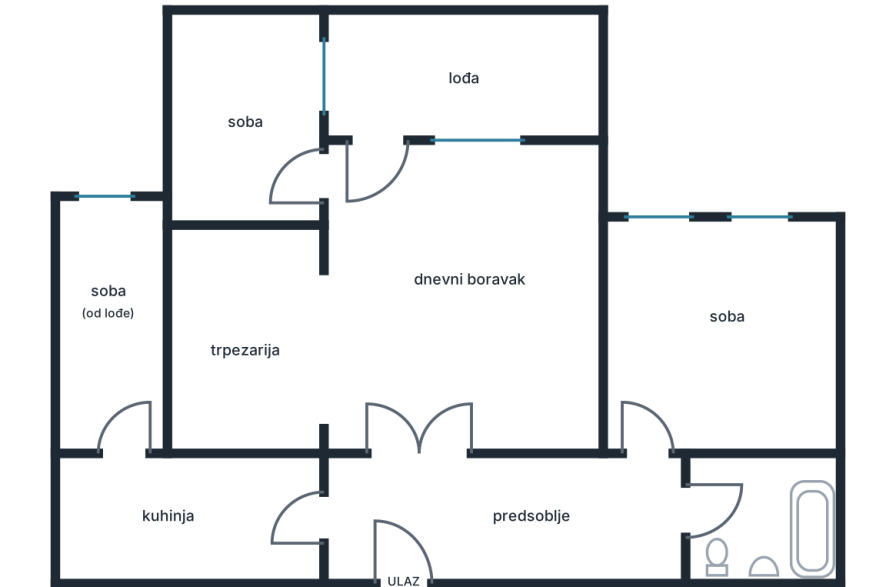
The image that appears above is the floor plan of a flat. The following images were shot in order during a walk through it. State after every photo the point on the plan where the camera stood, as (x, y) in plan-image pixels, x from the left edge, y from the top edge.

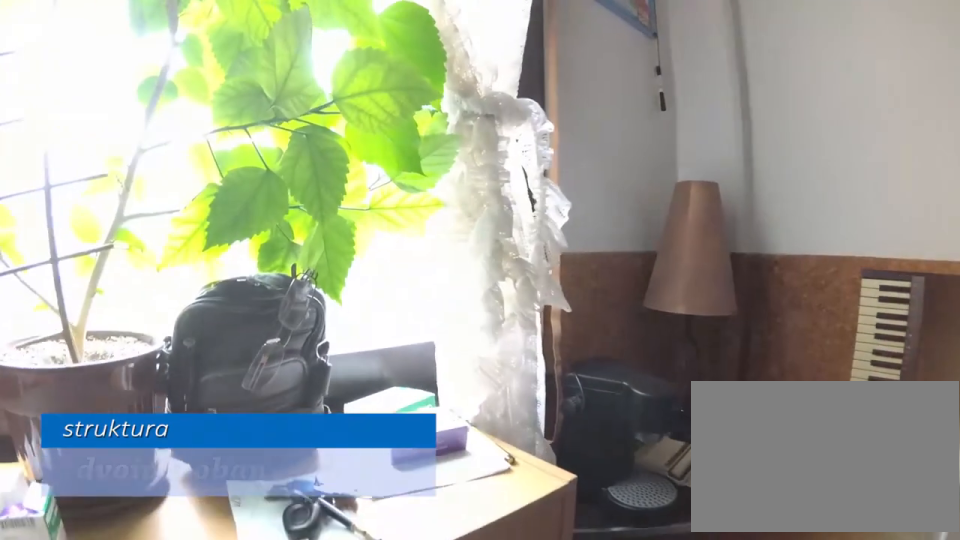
(705, 284)
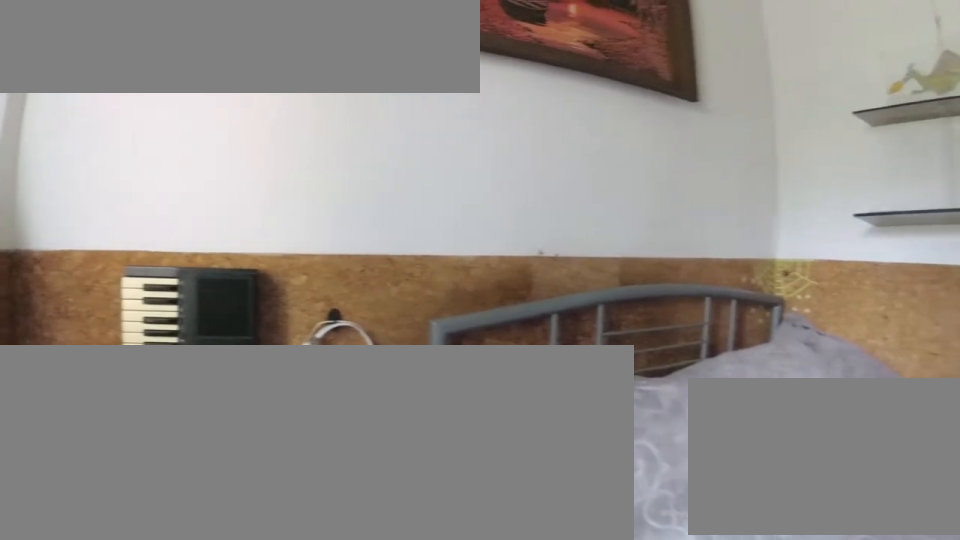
(751, 246)
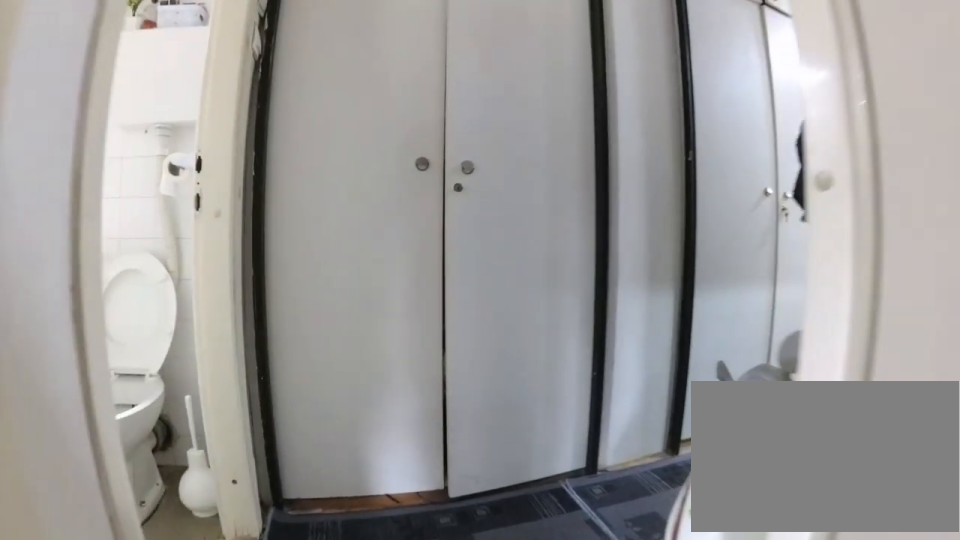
(648, 434)
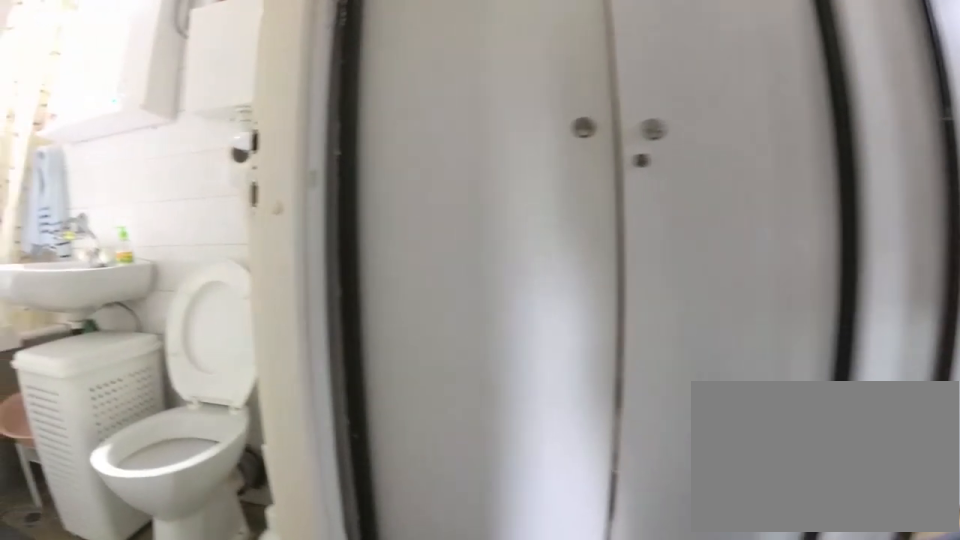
(649, 474)
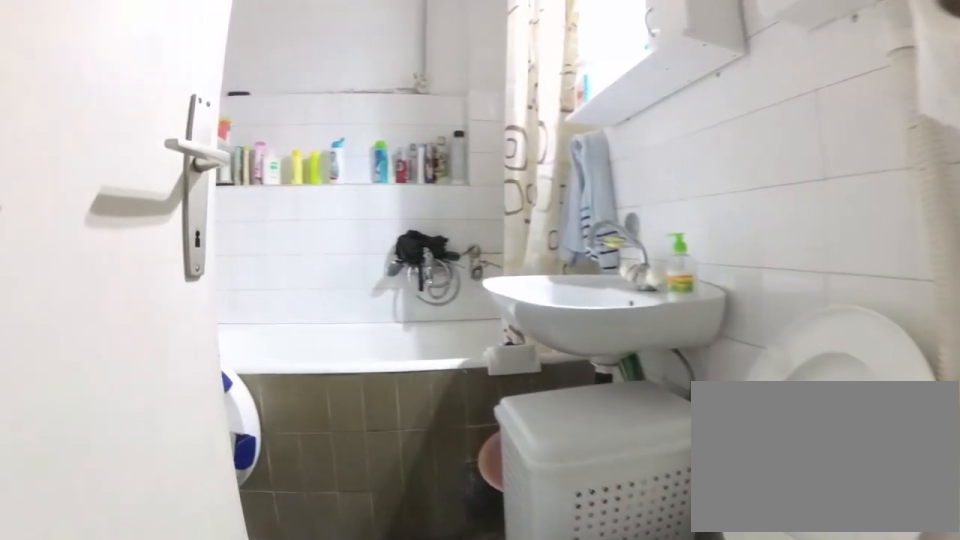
(659, 514)
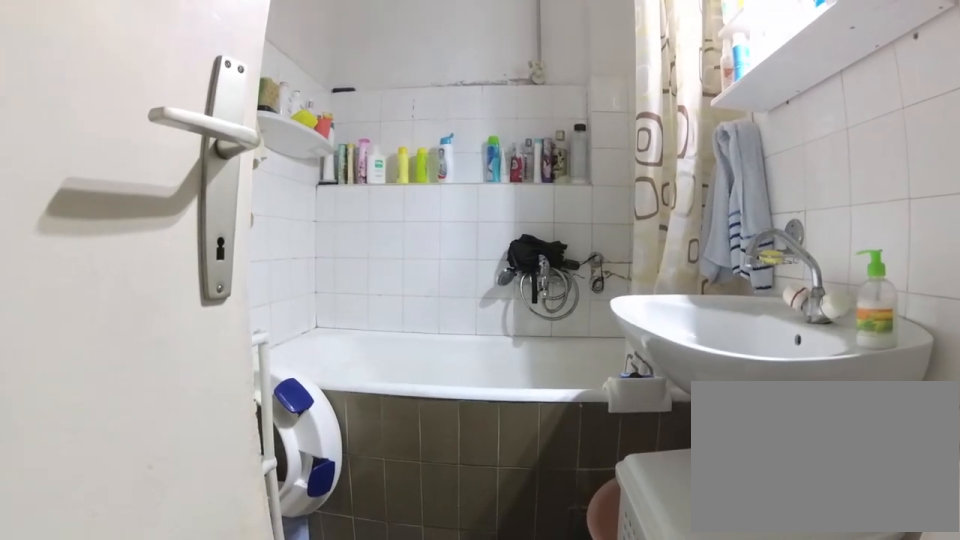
(695, 514)
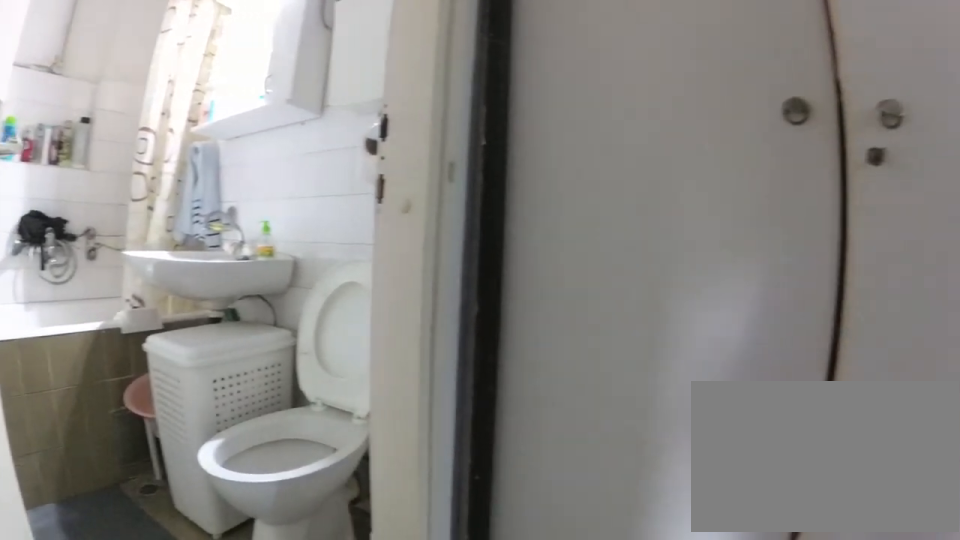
(657, 490)
